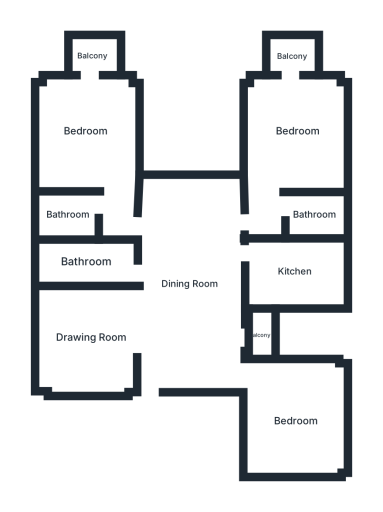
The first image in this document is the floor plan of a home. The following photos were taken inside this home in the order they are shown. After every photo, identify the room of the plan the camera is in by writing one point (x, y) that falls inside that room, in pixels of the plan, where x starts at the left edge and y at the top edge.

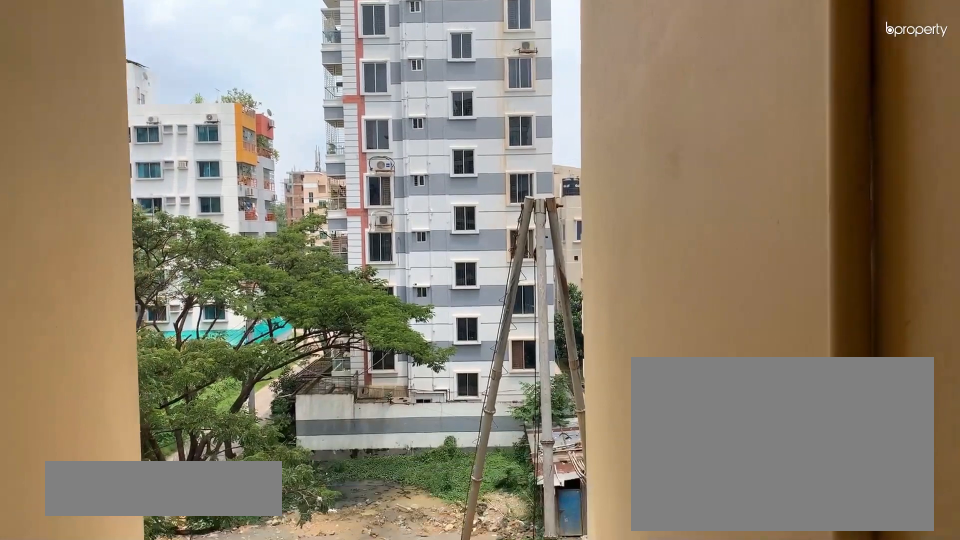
(258, 336)
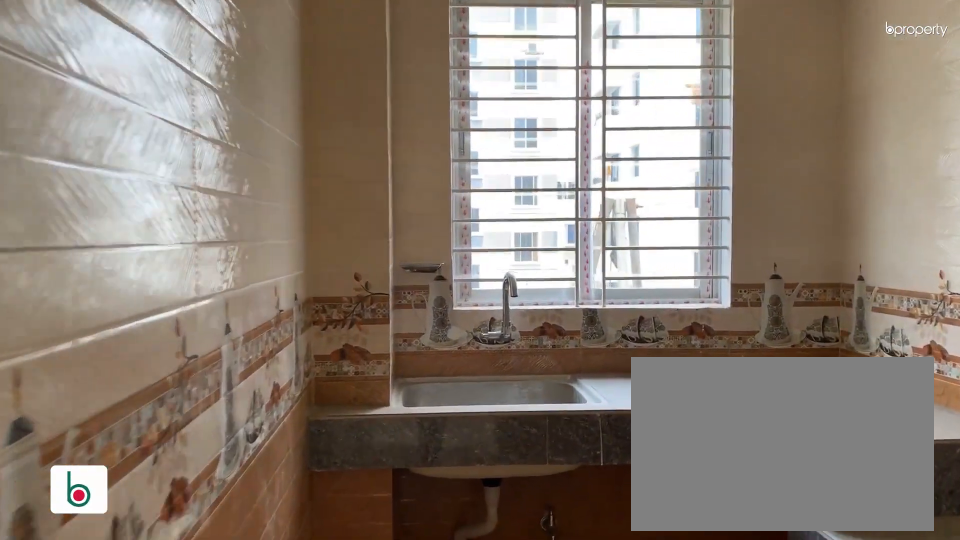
(291, 271)
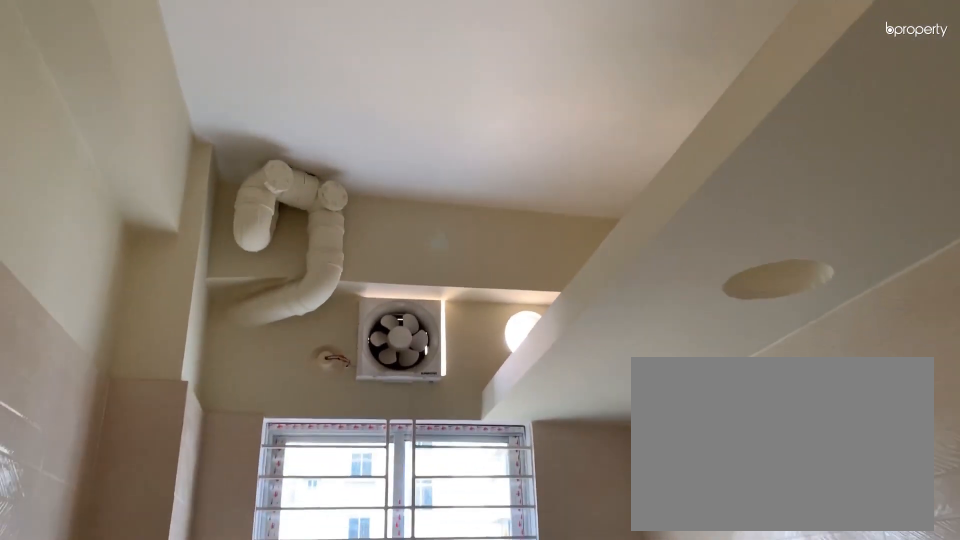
(290, 271)
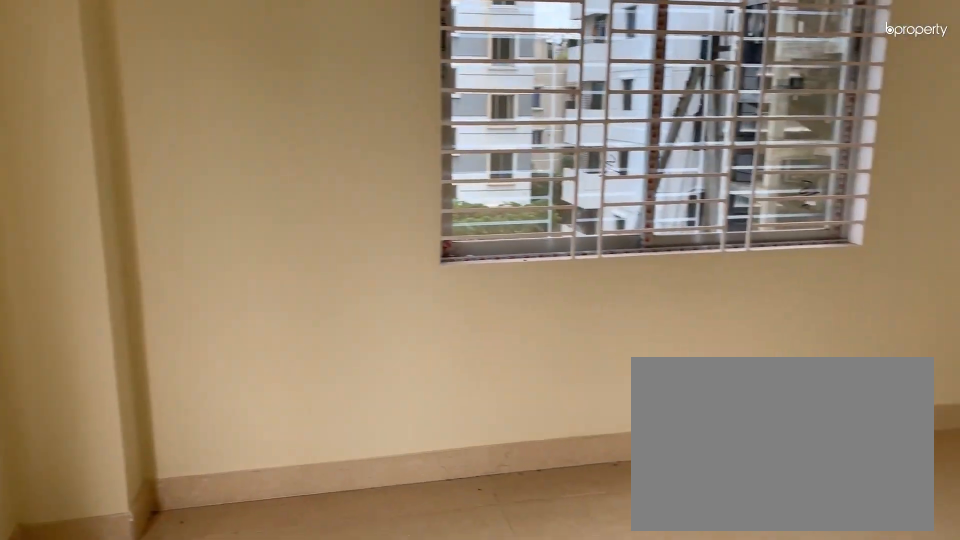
(295, 132)
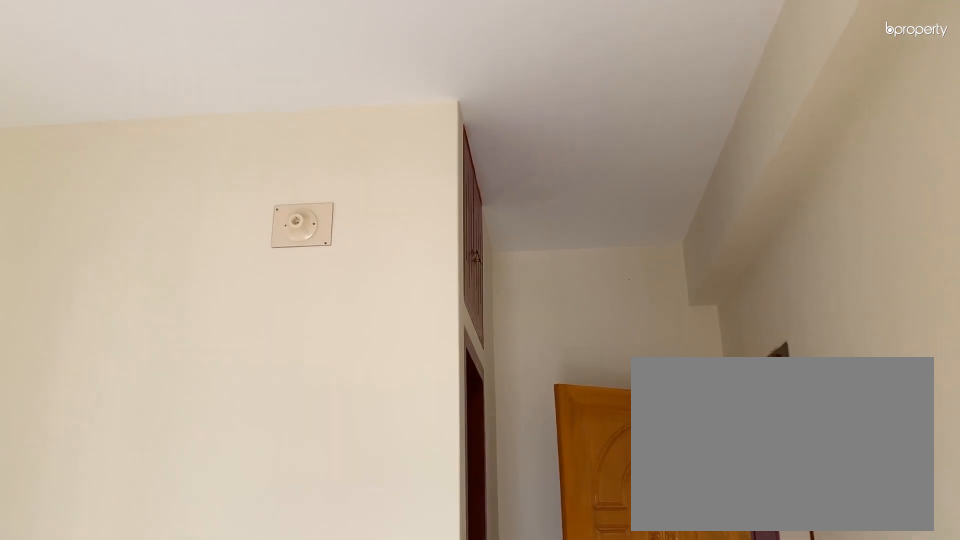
(295, 132)
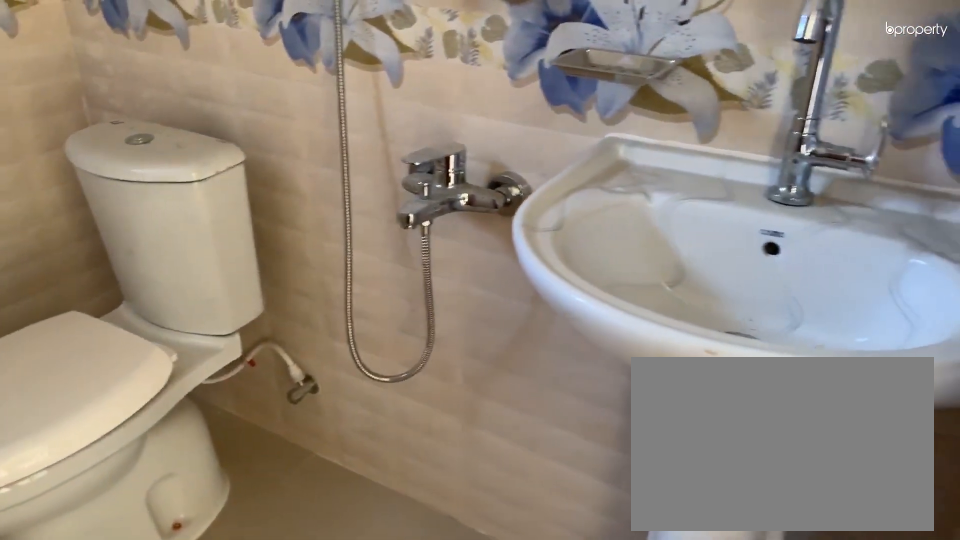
(314, 216)
